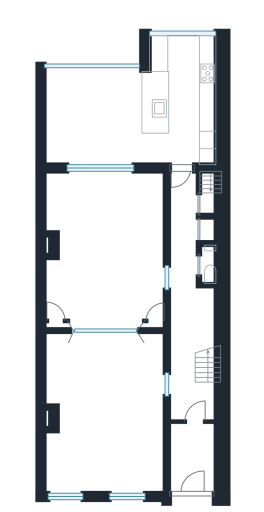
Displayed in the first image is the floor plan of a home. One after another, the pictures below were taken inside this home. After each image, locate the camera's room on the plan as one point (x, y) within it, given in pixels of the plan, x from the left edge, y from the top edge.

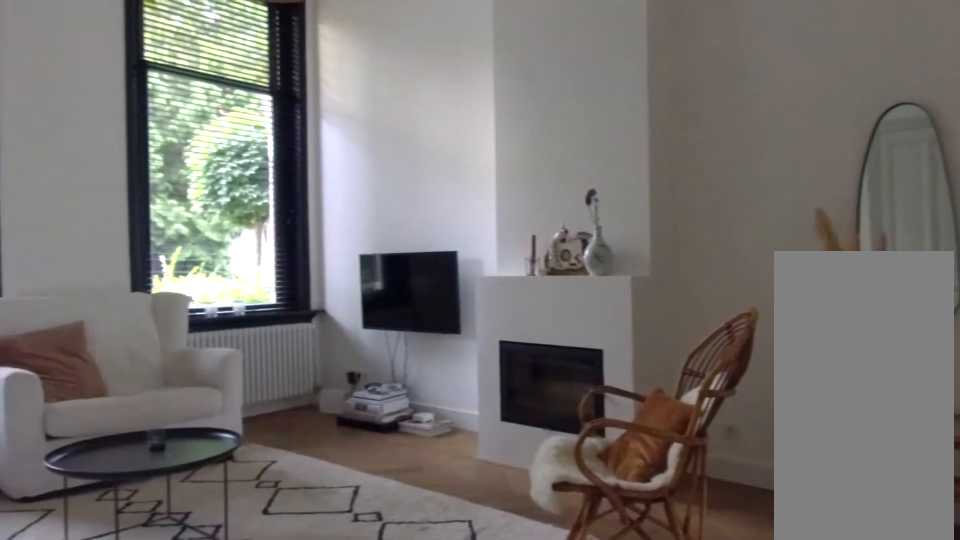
(105, 413)
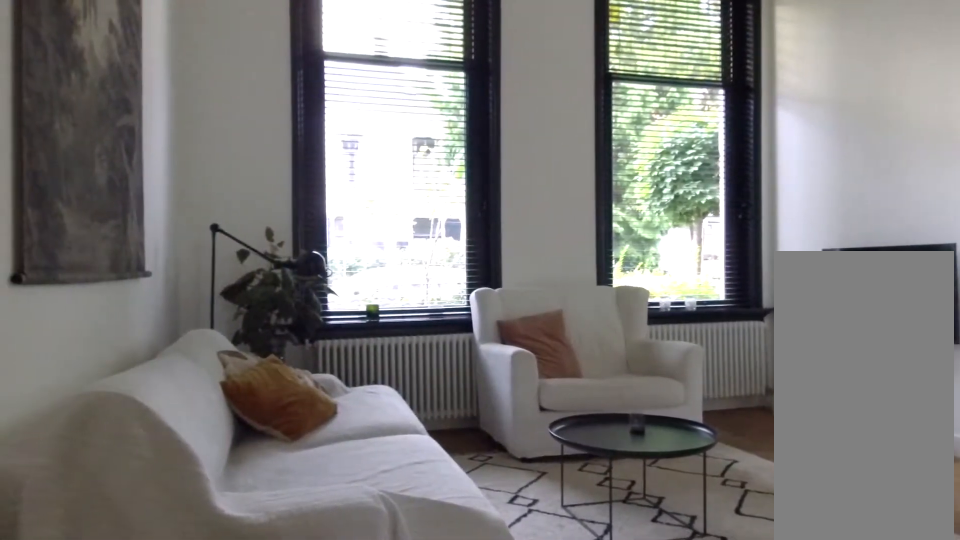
(105, 413)
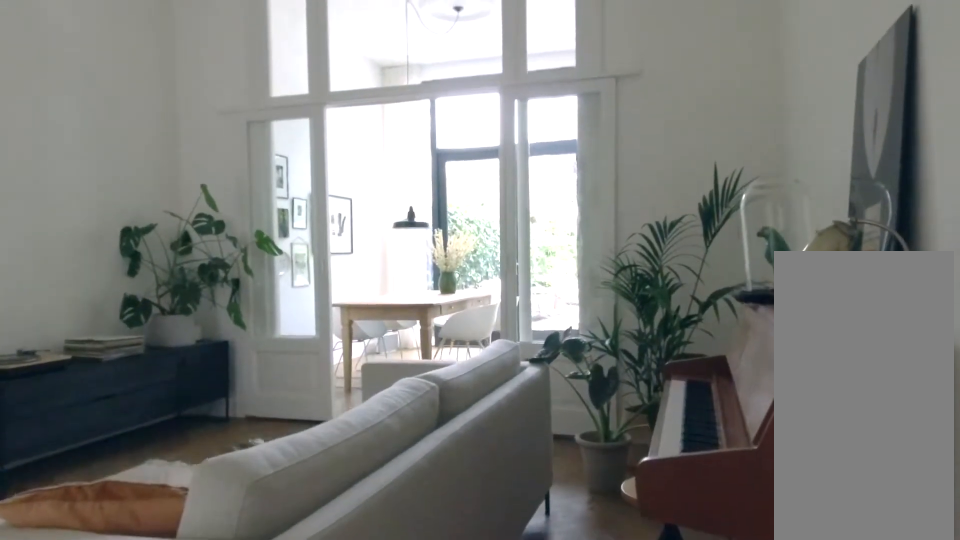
(105, 248)
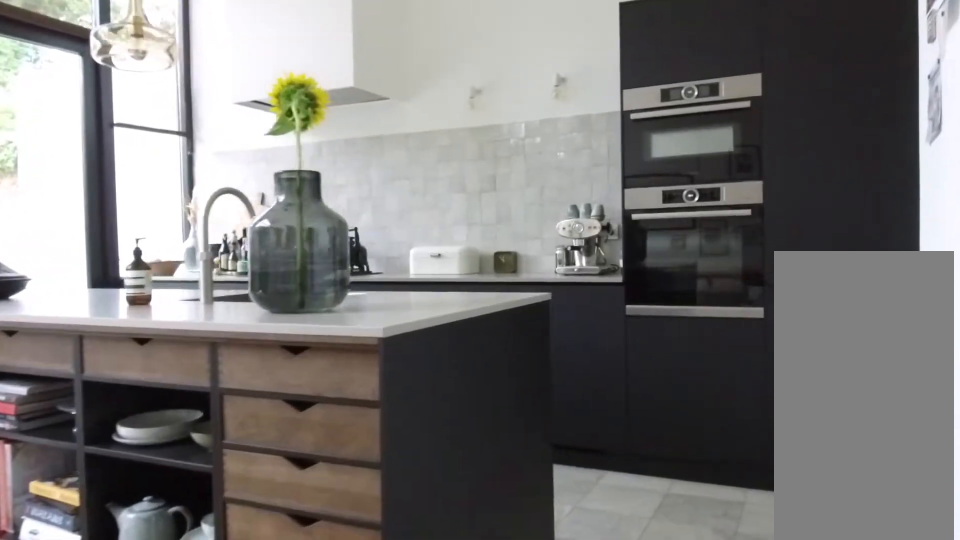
(122, 113)
